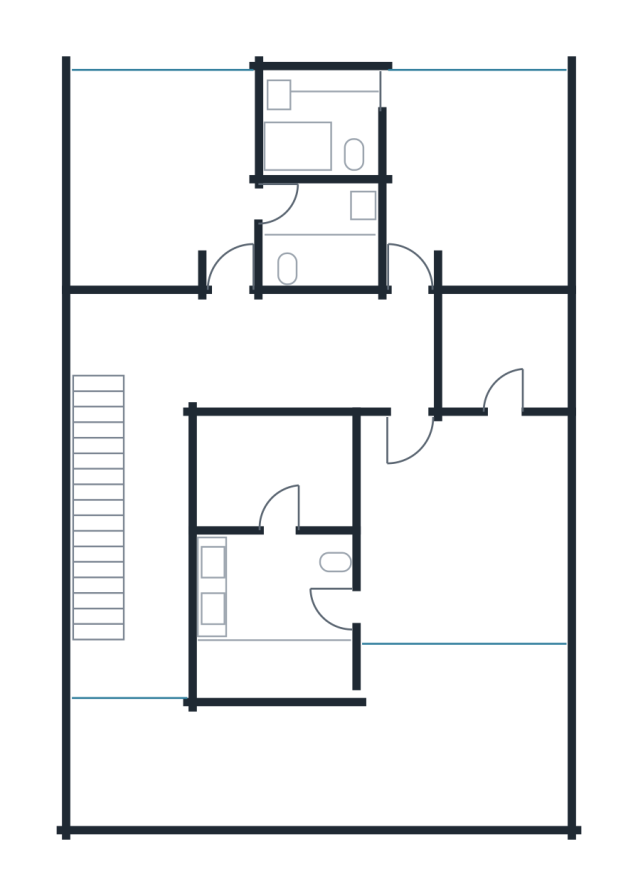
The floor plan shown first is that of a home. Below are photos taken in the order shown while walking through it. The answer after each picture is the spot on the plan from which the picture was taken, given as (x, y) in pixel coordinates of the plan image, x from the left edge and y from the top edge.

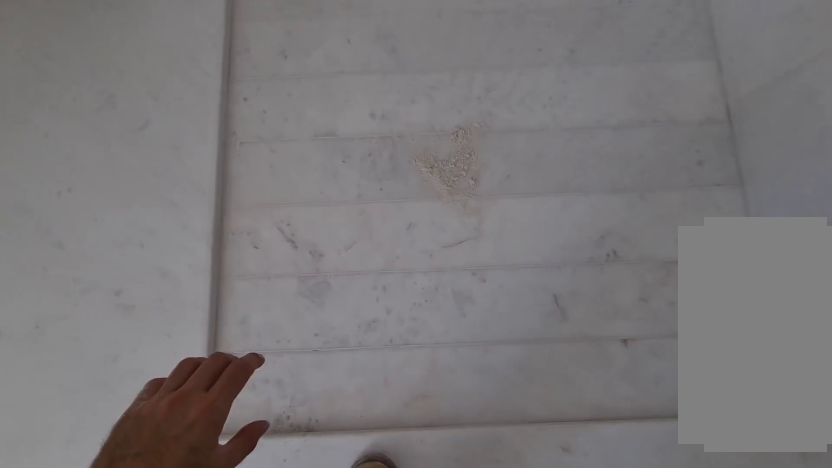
(273, 215)
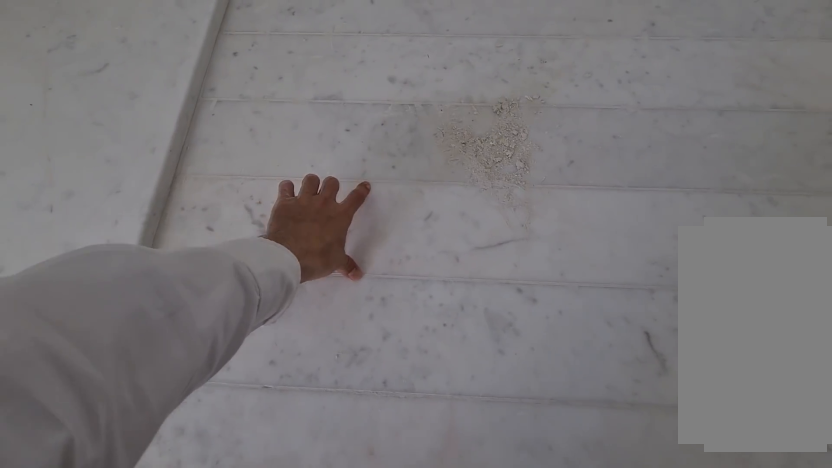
(290, 217)
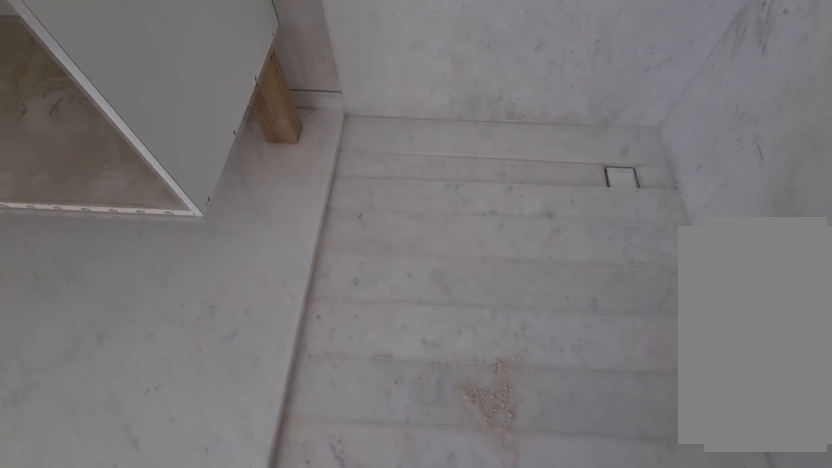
(293, 217)
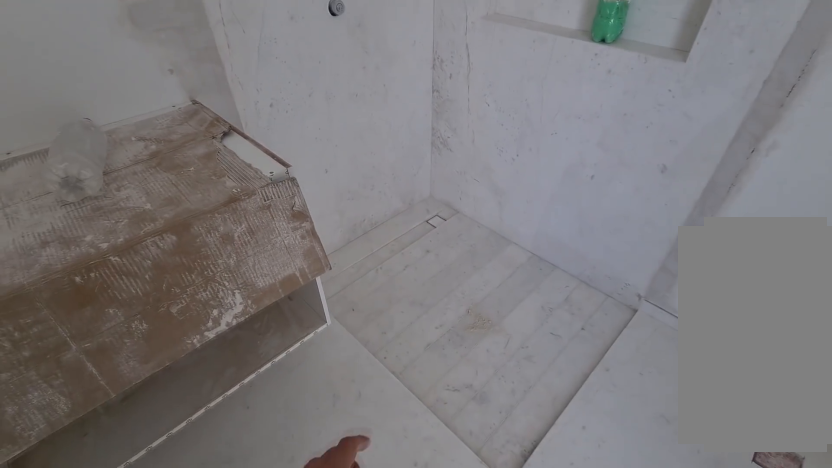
(293, 217)
